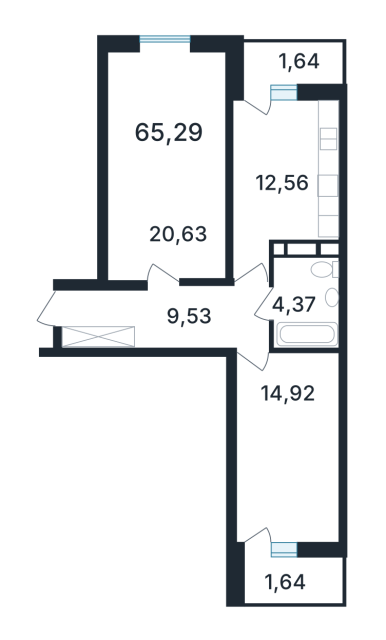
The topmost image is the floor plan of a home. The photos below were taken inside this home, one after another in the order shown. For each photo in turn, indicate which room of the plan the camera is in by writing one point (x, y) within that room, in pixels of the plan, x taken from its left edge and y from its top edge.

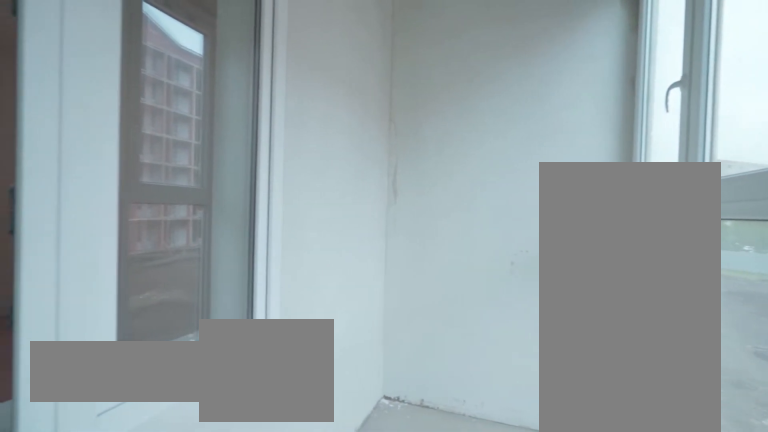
(292, 580)
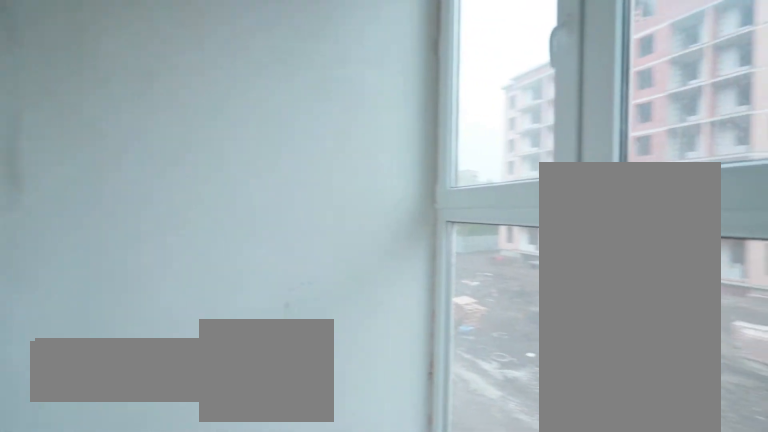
(292, 580)
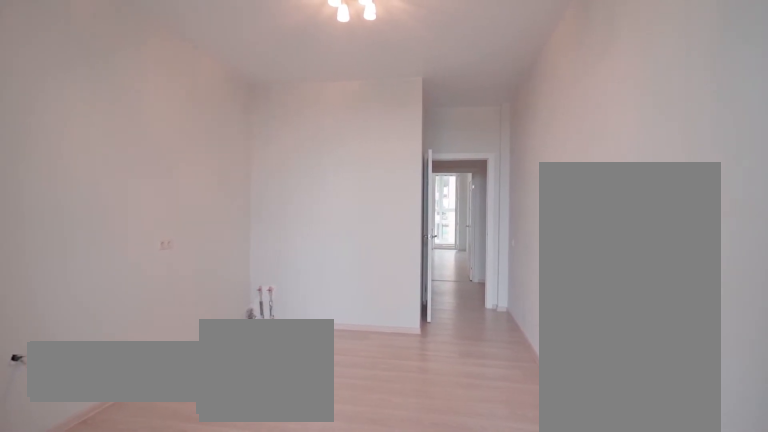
(281, 178)
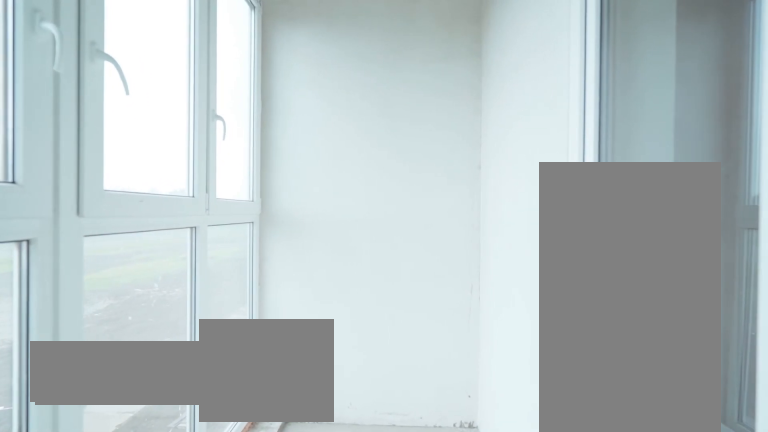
(292, 61)
